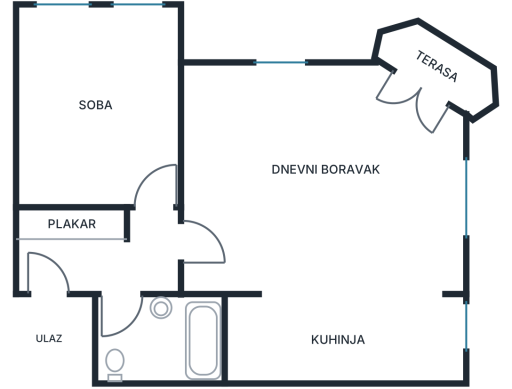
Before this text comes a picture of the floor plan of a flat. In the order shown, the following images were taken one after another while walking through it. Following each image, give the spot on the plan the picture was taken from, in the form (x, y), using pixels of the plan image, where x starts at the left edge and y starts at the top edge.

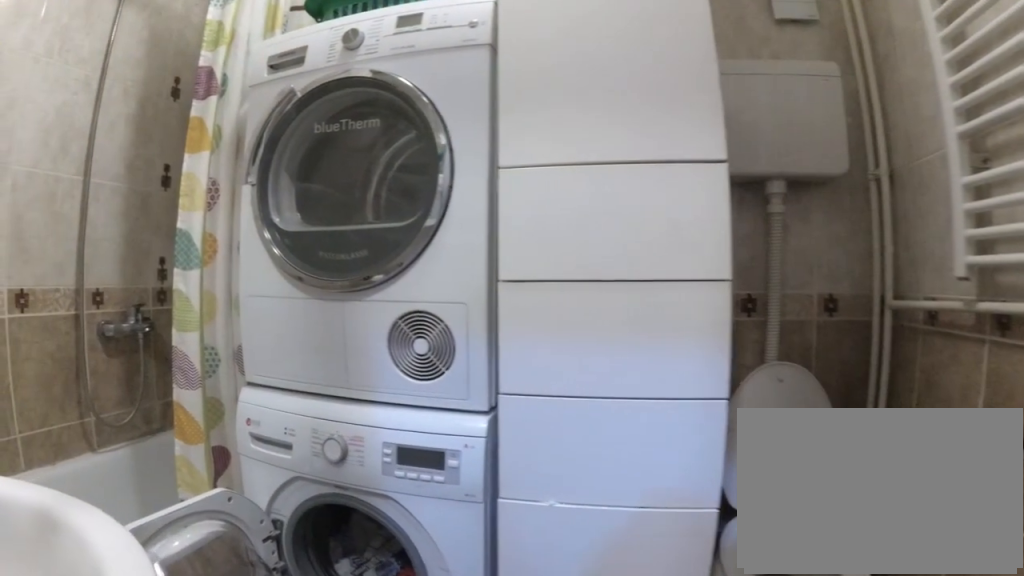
(122, 298)
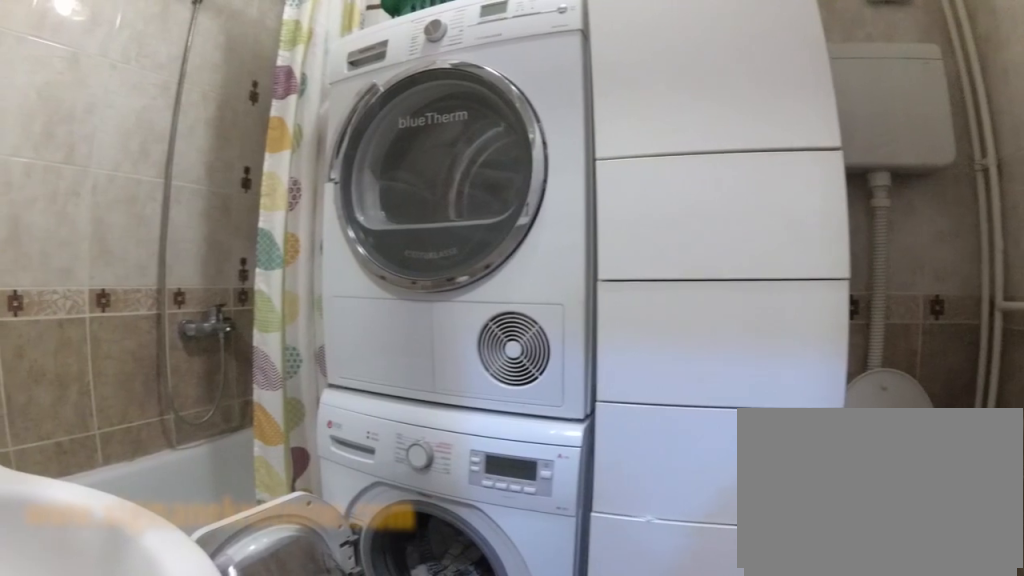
(120, 300)
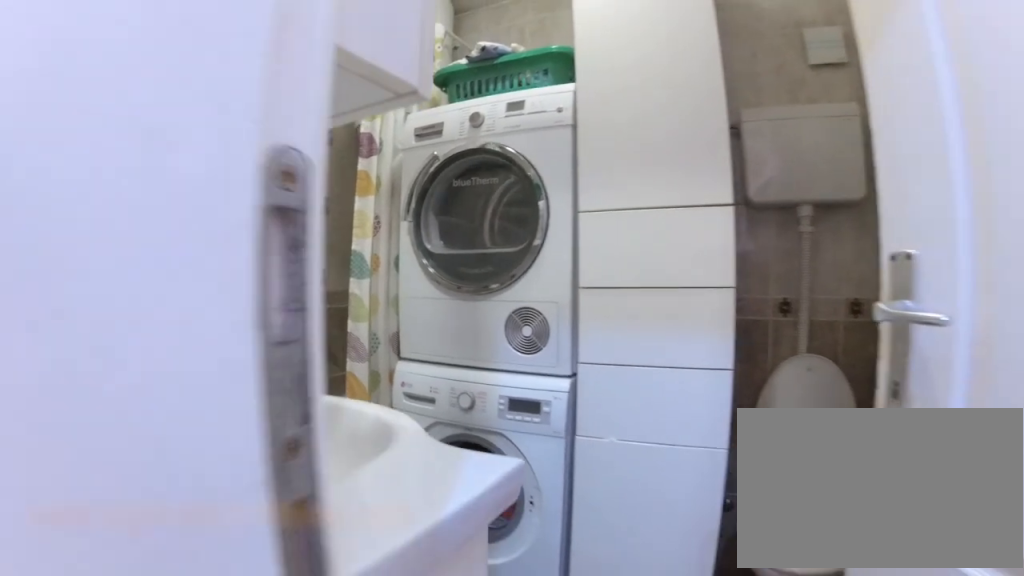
(123, 279)
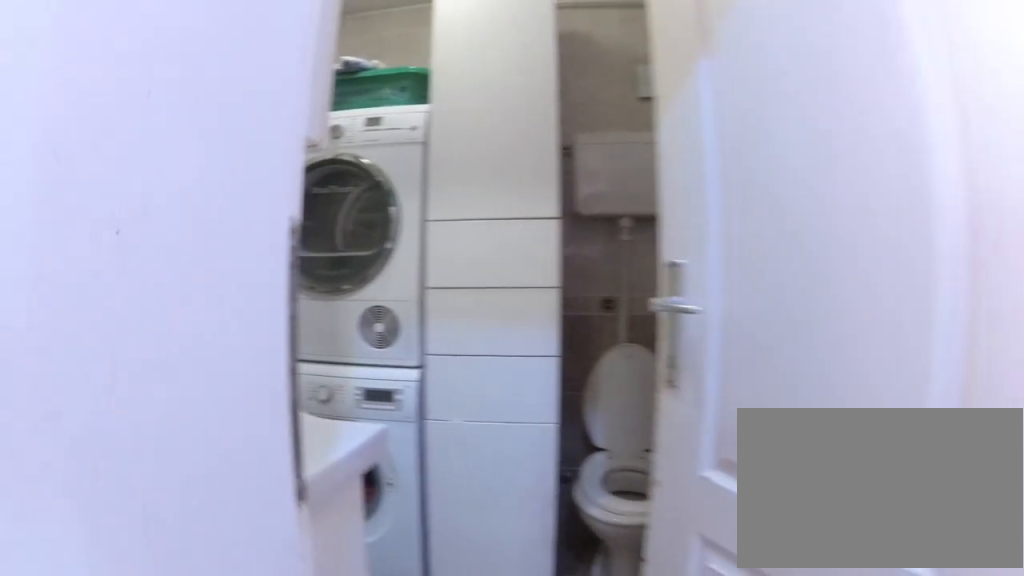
(126, 272)
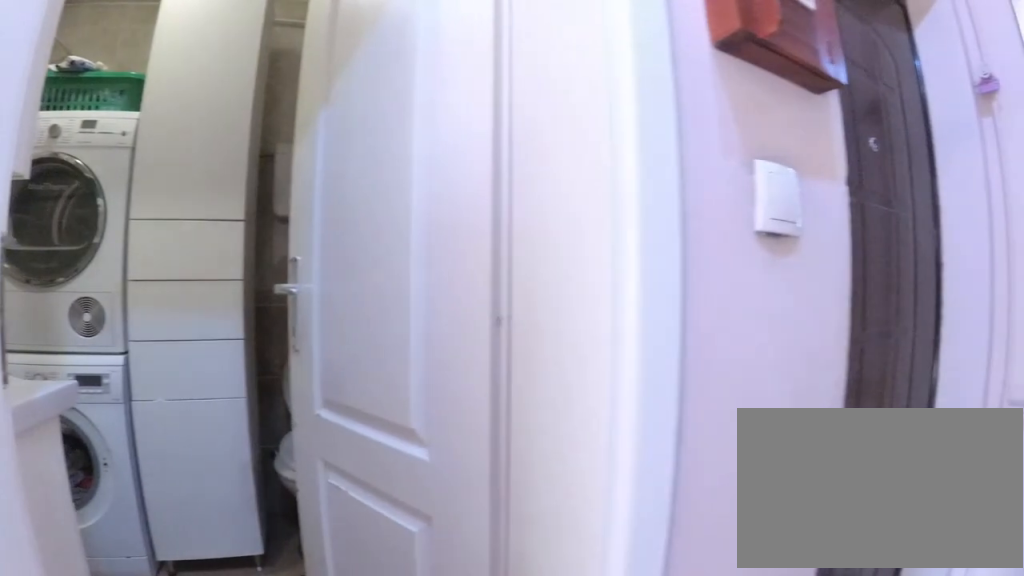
(140, 265)
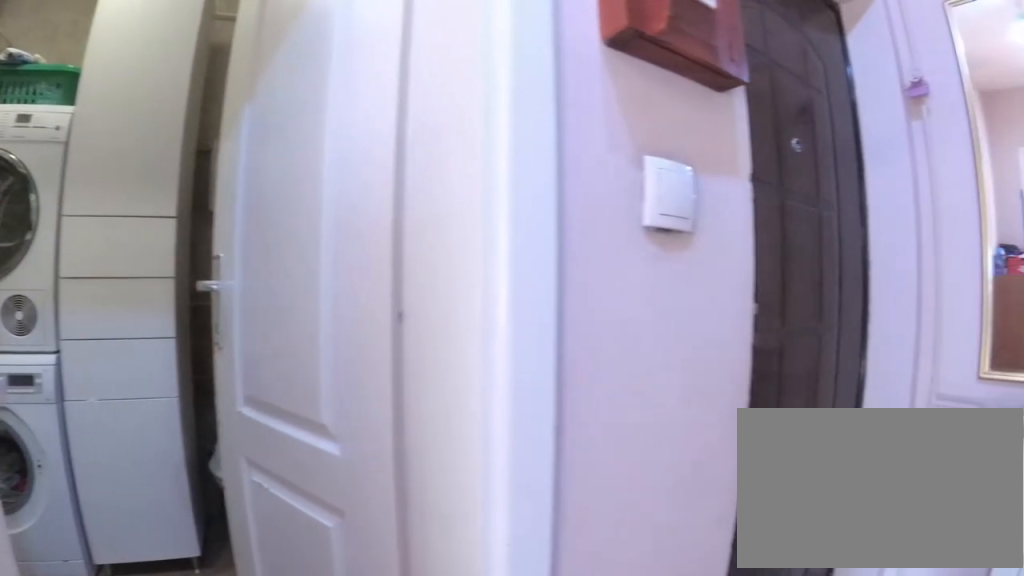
(143, 265)
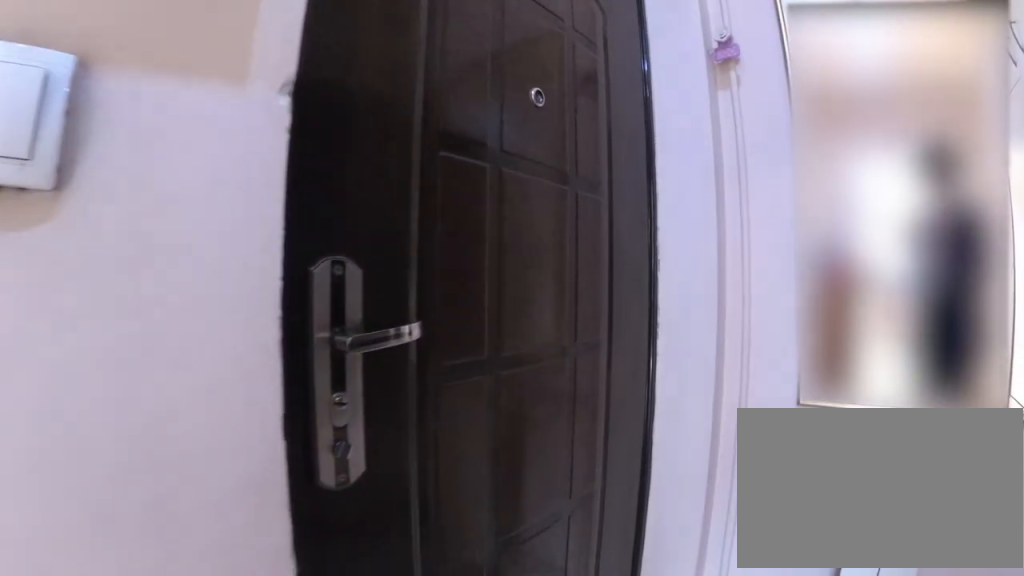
(135, 263)
